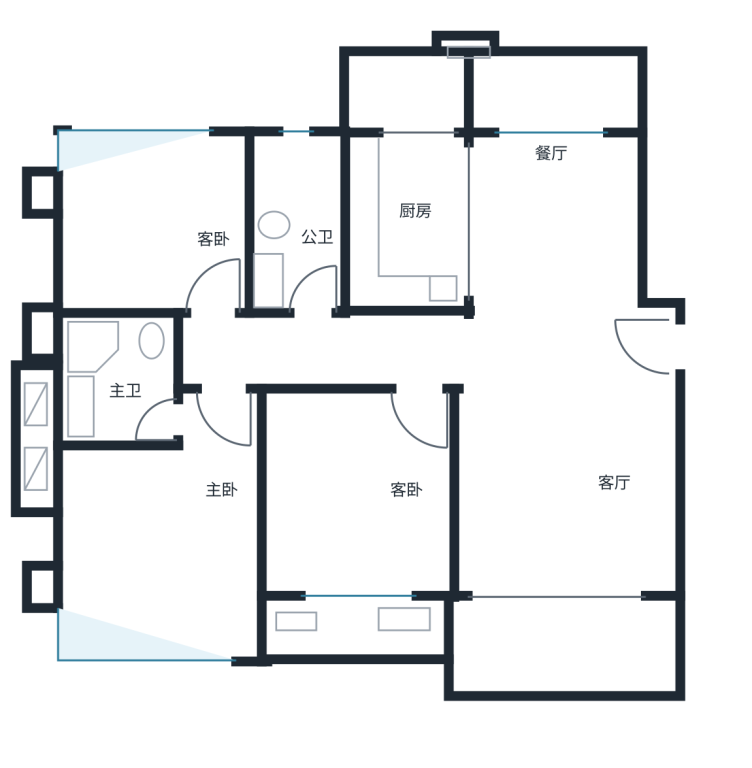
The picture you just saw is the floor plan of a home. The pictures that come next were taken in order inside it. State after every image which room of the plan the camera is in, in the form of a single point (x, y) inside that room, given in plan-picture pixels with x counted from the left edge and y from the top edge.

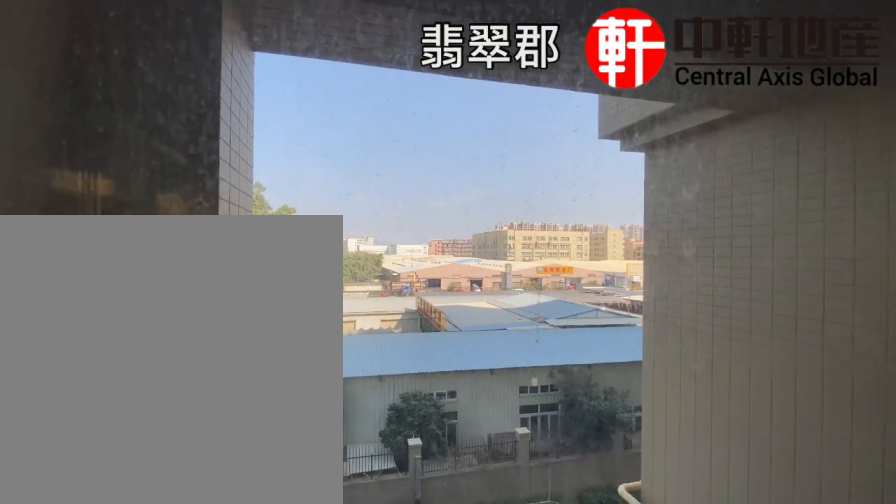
(554, 197)
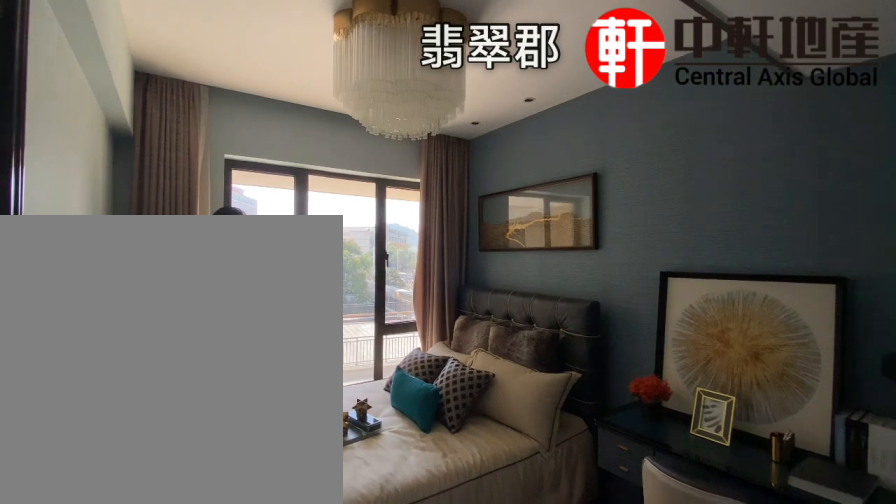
(359, 494)
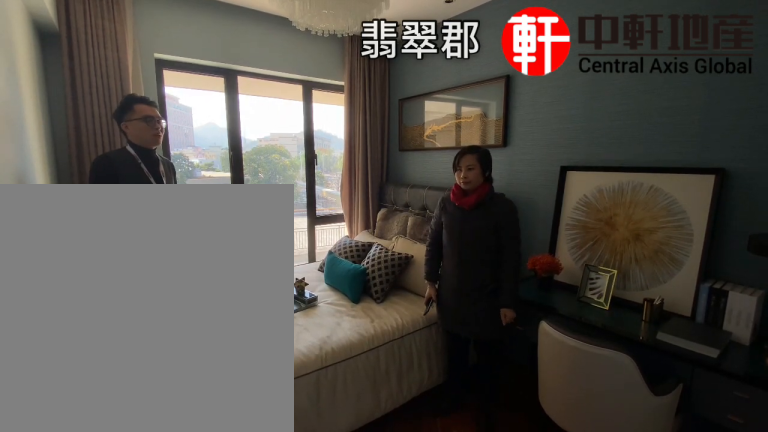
(359, 494)
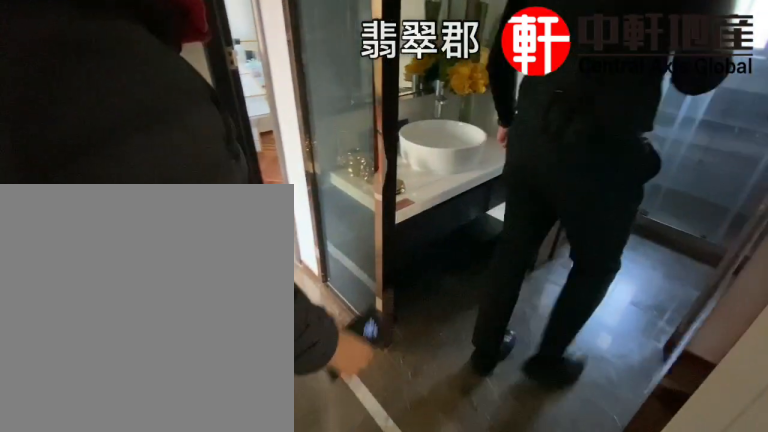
(289, 230)
